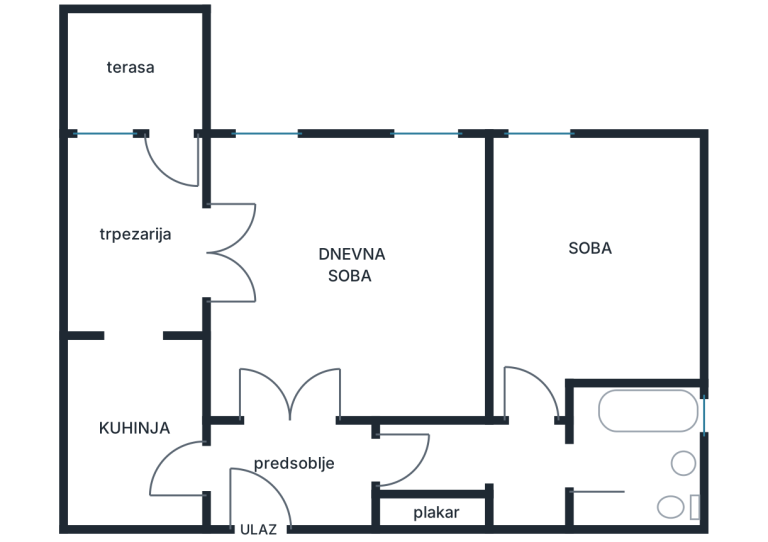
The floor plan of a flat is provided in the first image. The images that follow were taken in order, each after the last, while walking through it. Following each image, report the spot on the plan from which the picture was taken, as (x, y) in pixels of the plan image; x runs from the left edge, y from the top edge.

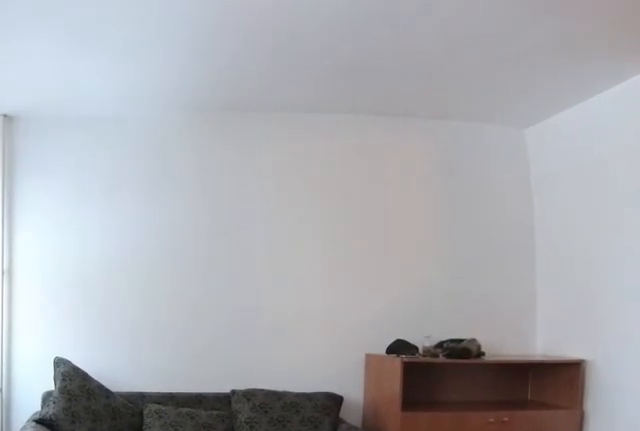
(211, 274)
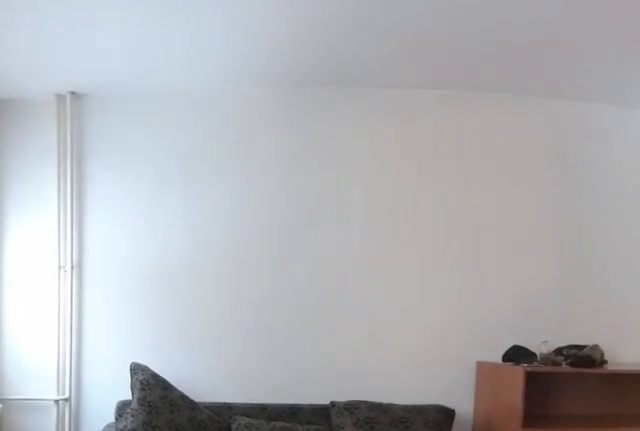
(240, 261)
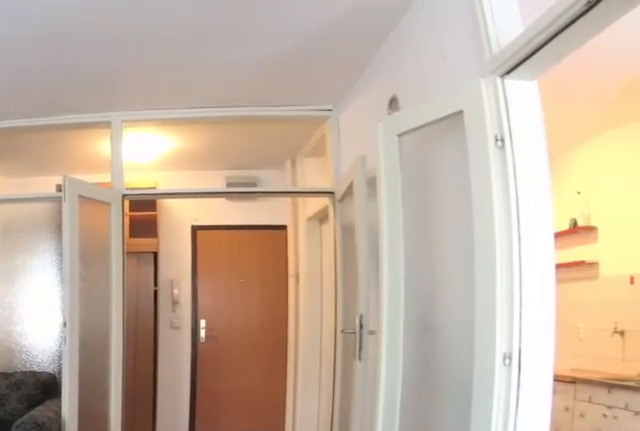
(324, 181)
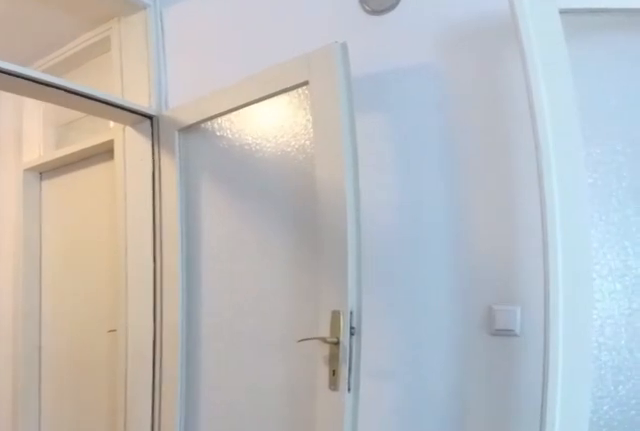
(306, 310)
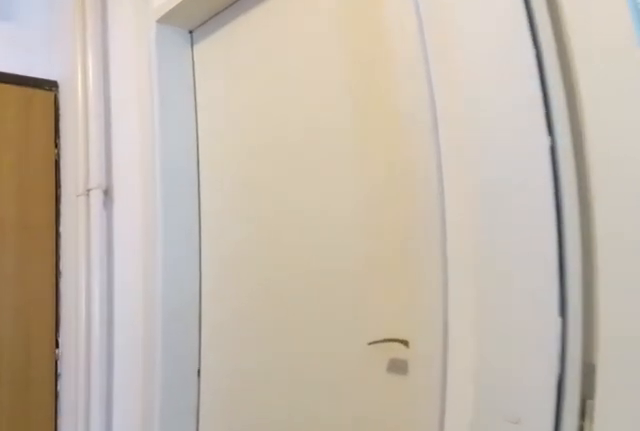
(308, 388)
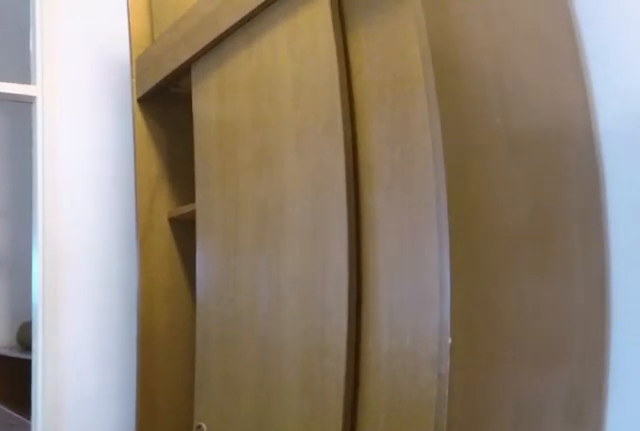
(286, 462)
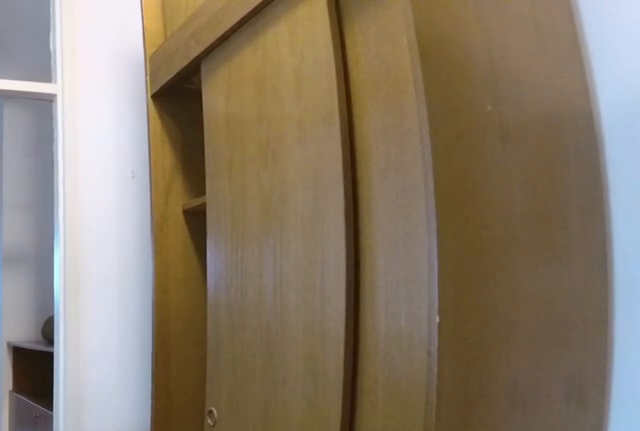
(285, 467)
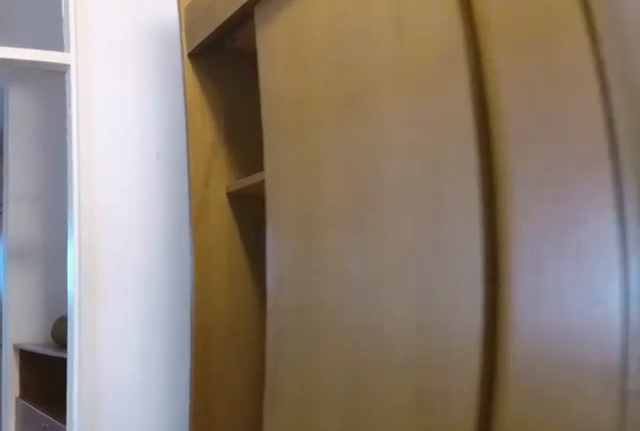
(295, 468)
